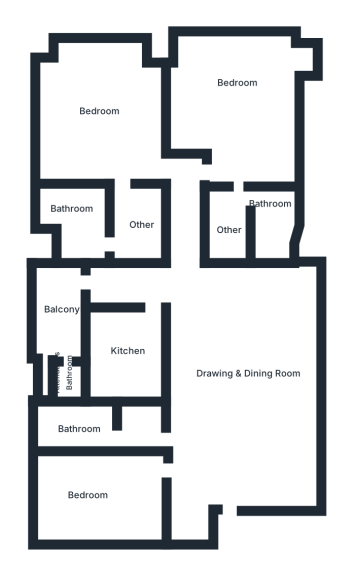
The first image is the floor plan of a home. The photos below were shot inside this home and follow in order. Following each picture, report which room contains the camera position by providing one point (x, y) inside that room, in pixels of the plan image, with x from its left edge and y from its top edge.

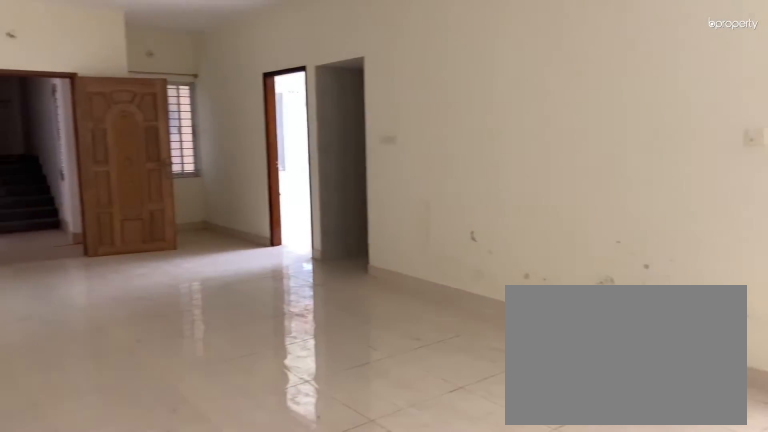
(244, 375)
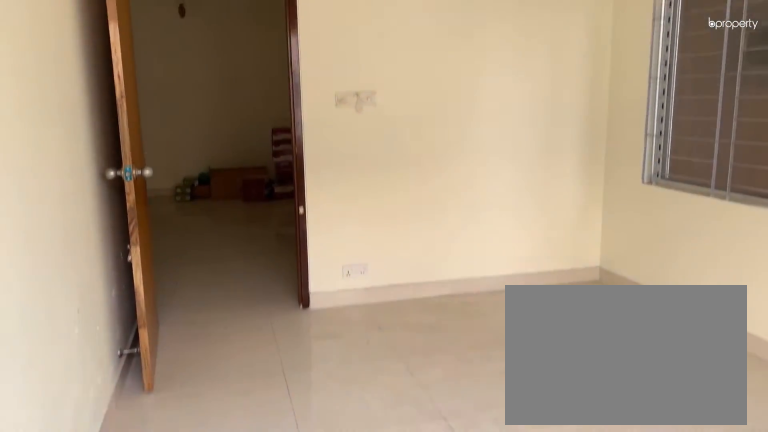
(103, 492)
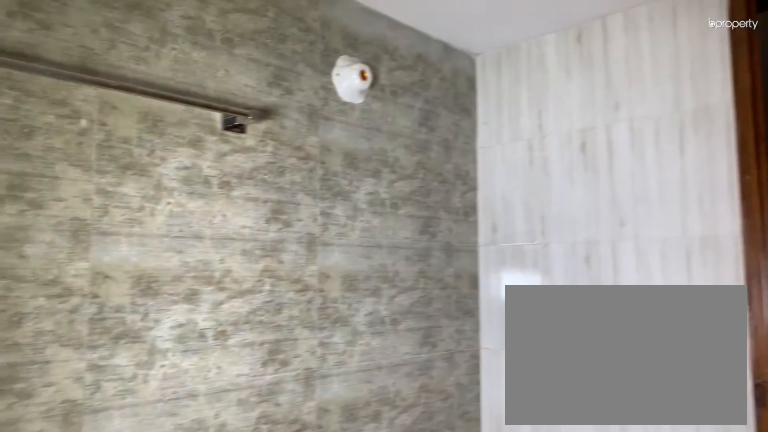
(87, 436)
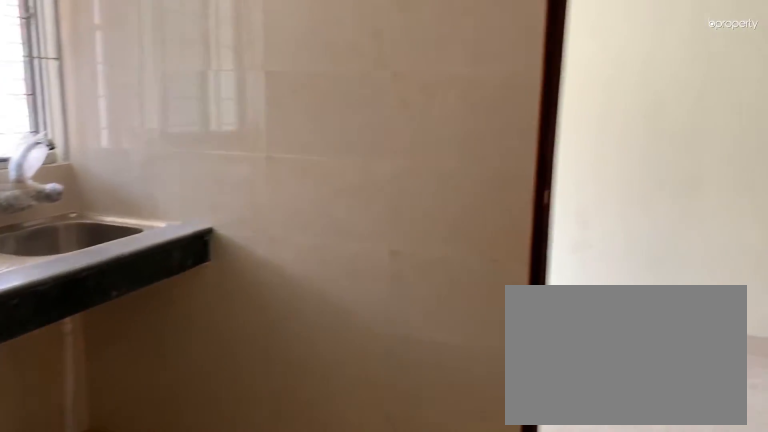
(127, 357)
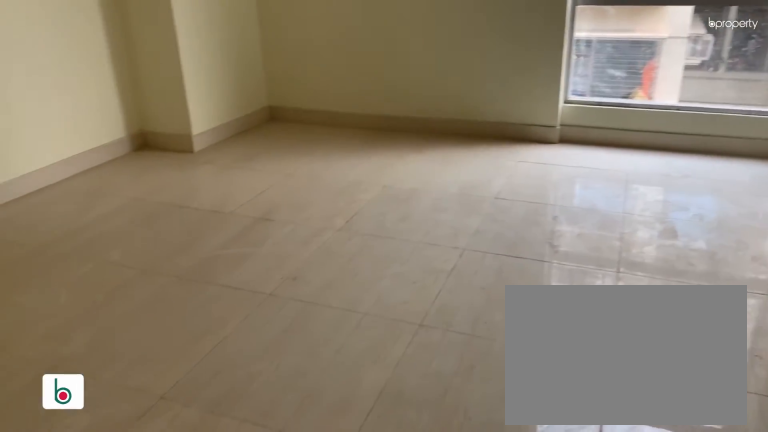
(239, 109)
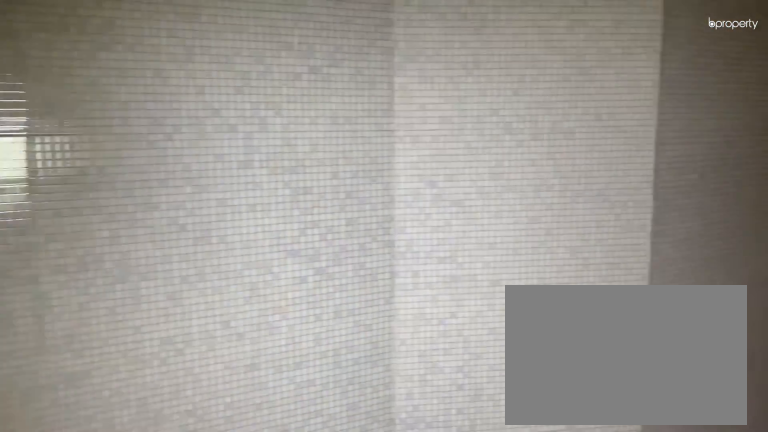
(276, 219)
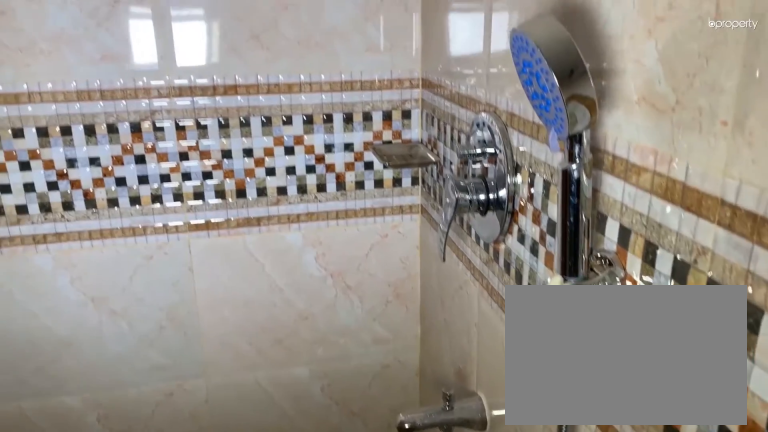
(79, 218)
